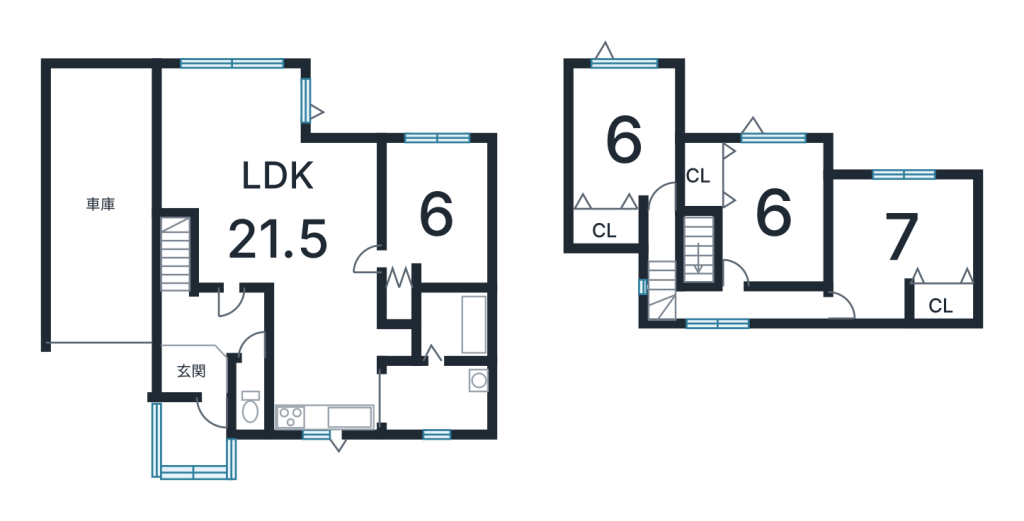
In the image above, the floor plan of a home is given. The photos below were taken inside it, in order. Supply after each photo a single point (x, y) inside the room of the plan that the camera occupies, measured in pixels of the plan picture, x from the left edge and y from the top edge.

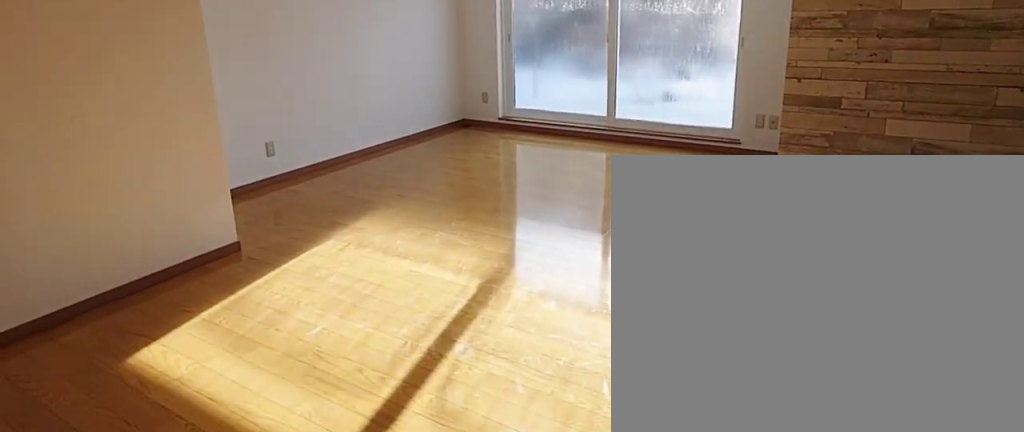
(289, 207)
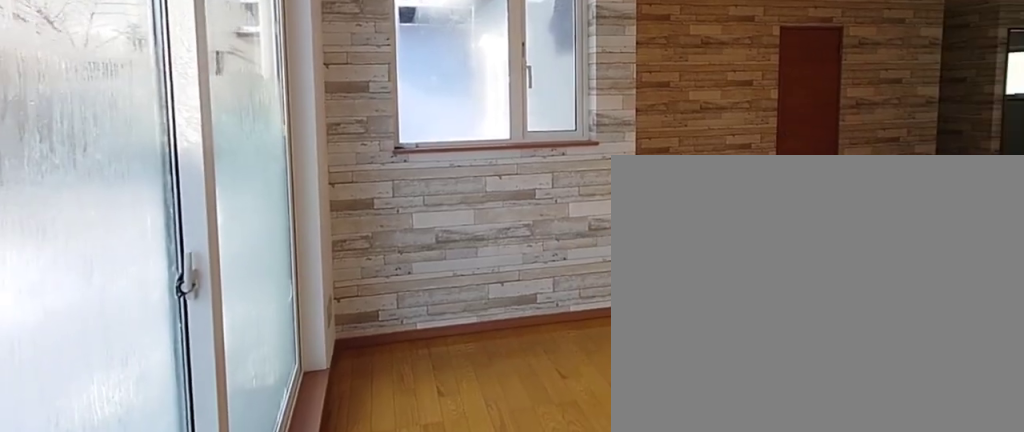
(289, 207)
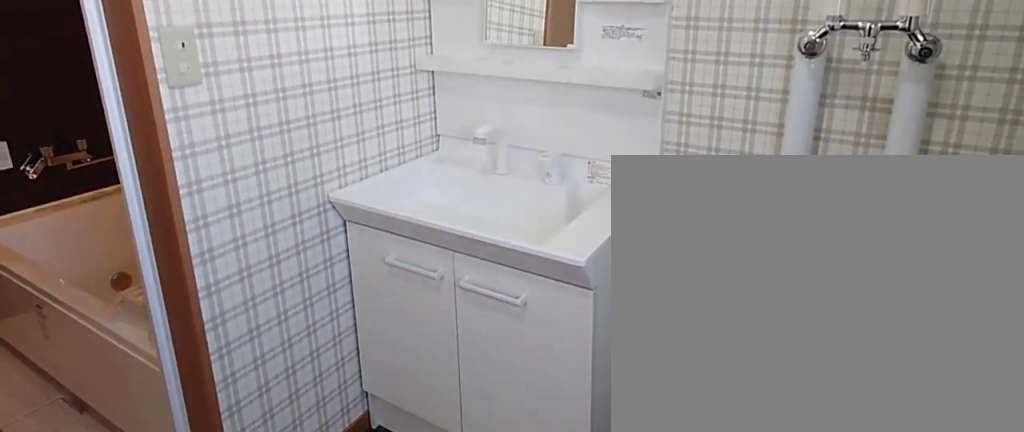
(437, 397)
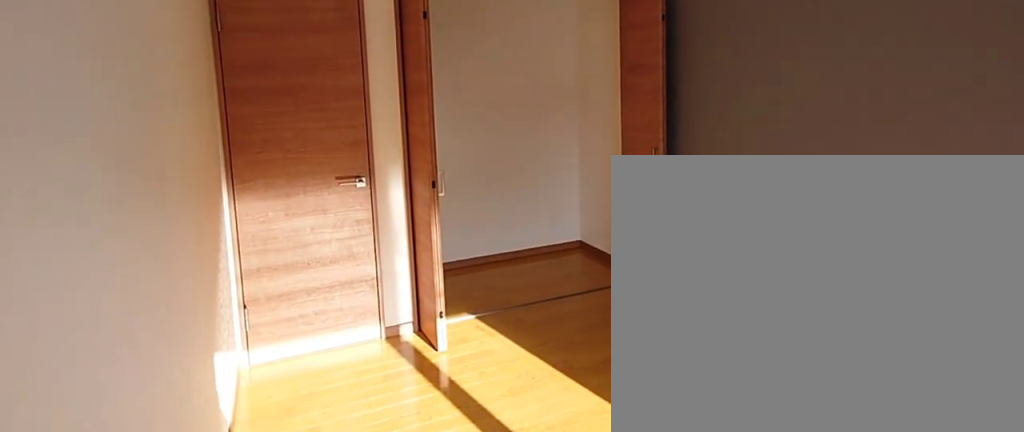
(632, 140)
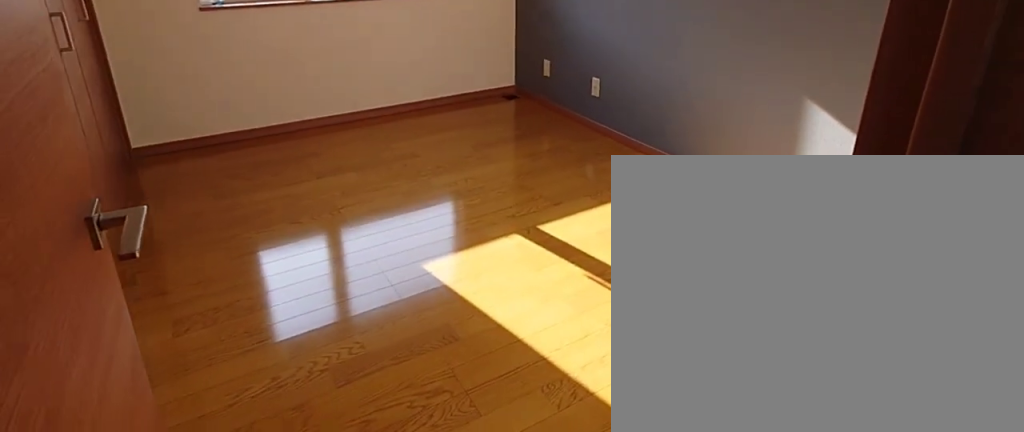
(777, 209)
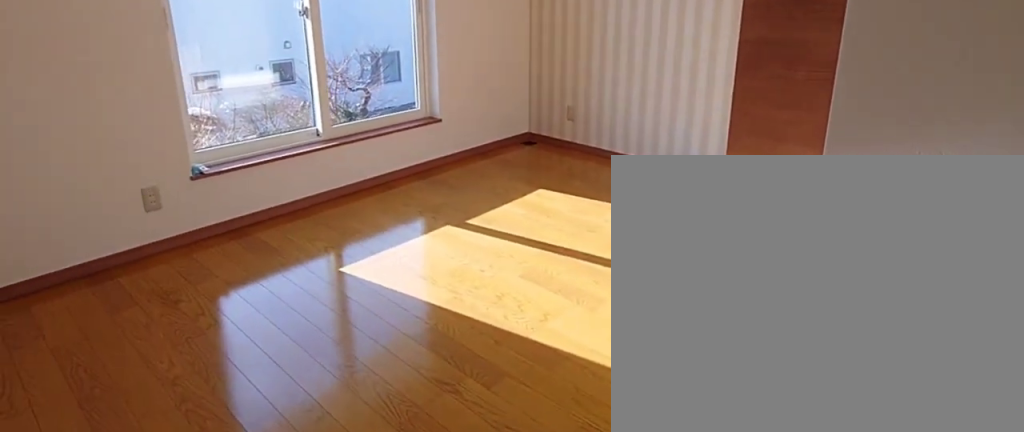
(902, 234)
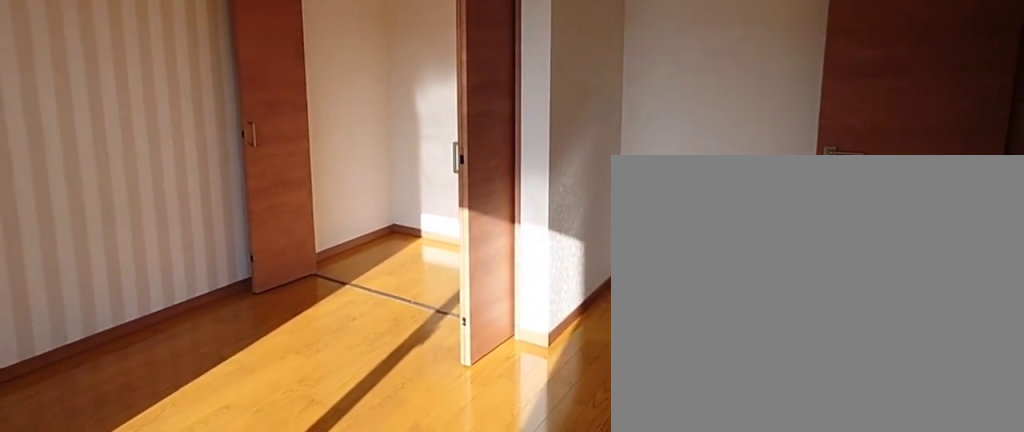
(902, 234)
